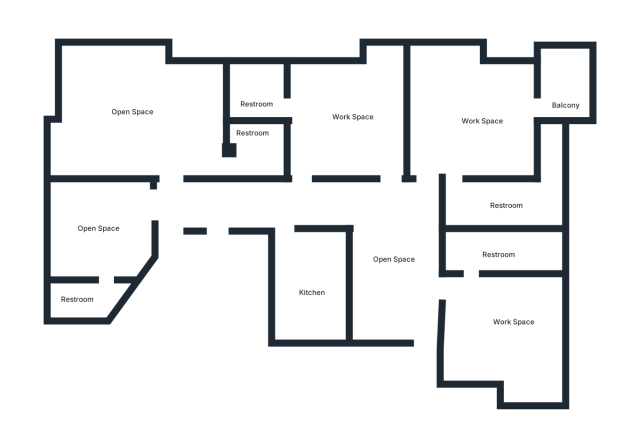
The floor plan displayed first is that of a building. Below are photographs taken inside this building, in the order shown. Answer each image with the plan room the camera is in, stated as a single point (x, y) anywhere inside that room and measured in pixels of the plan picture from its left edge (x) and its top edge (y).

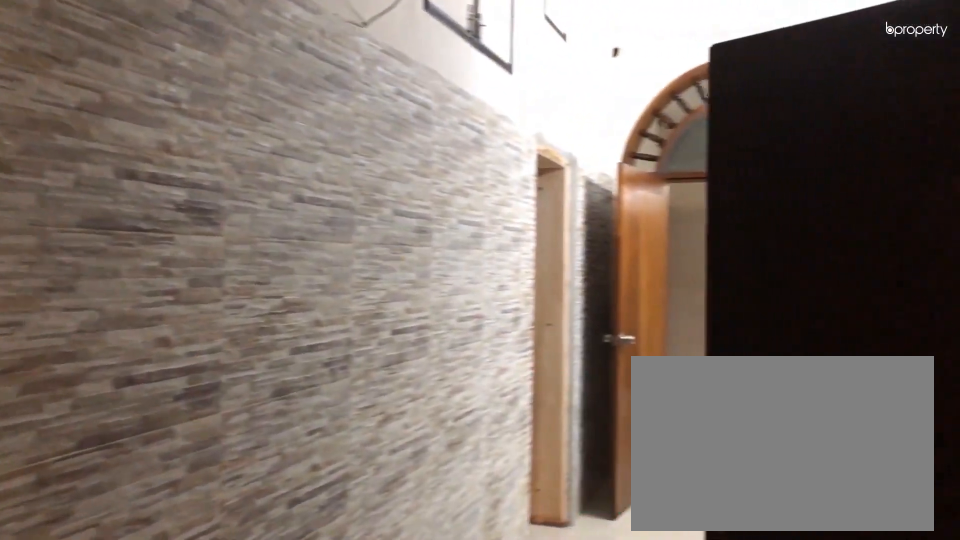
(240, 205)
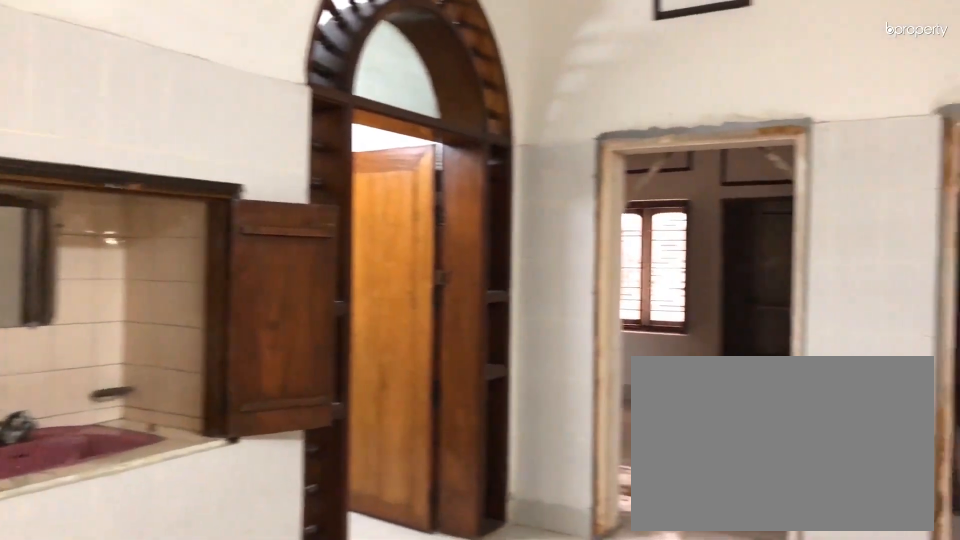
(408, 286)
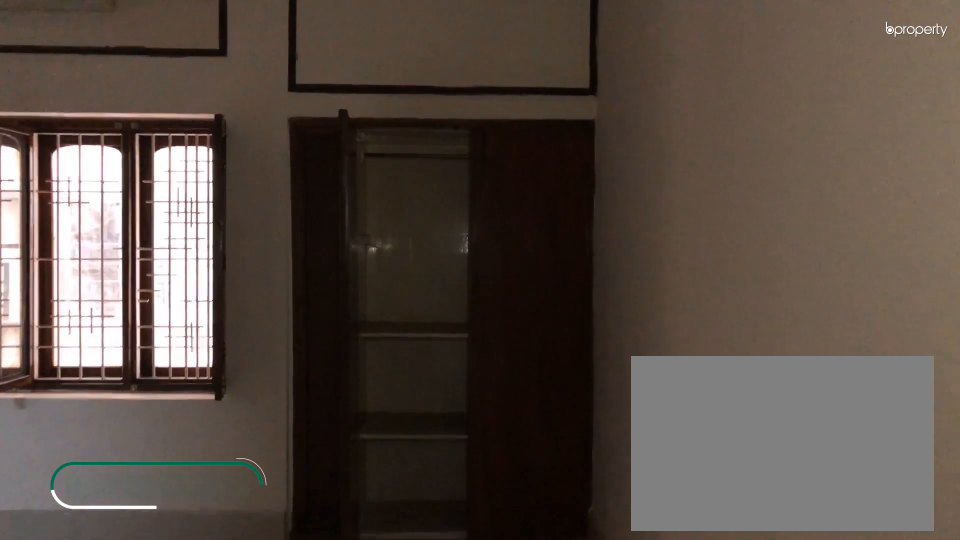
(331, 112)
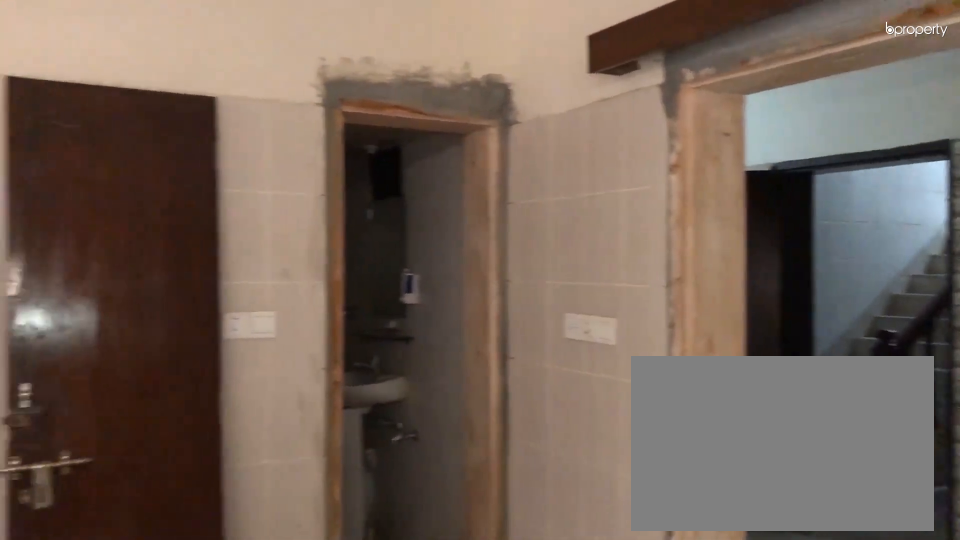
(146, 127)
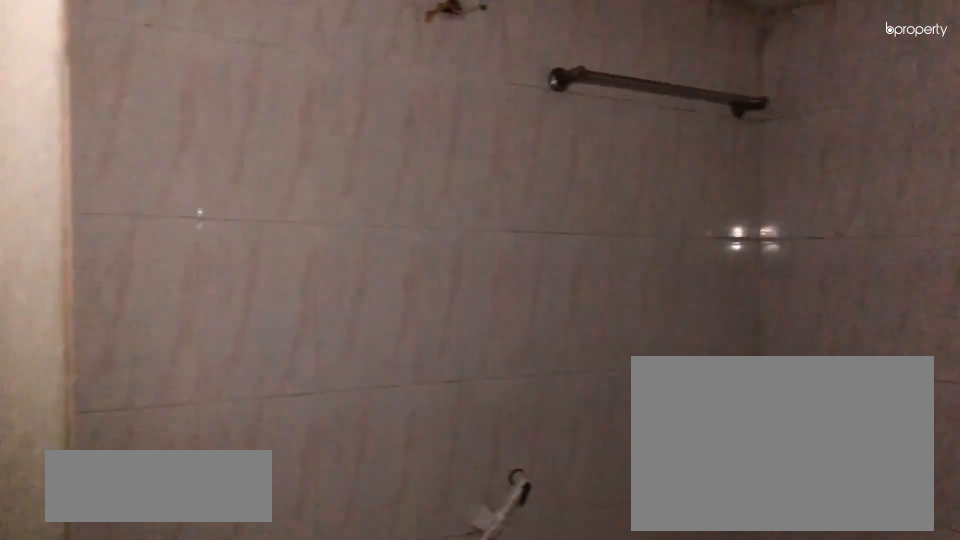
(253, 147)
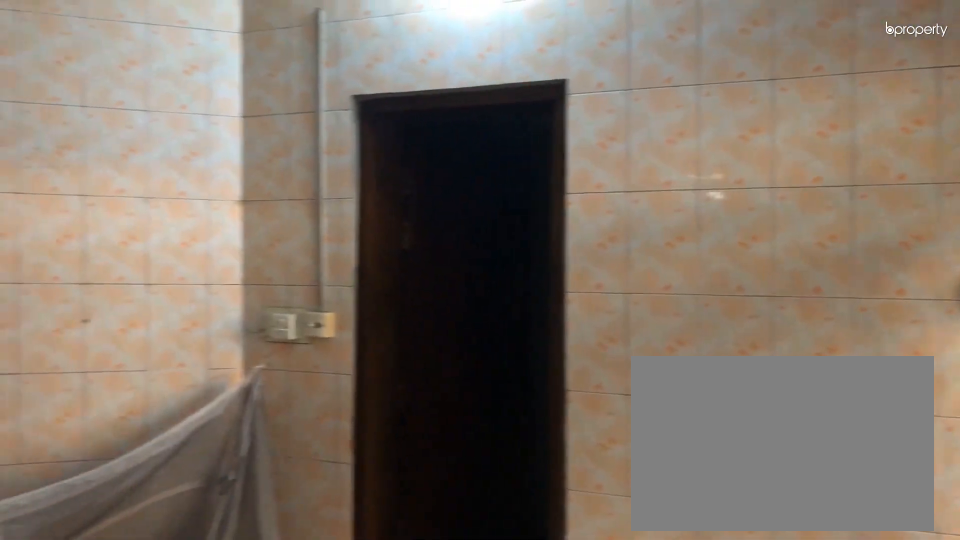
(105, 257)
